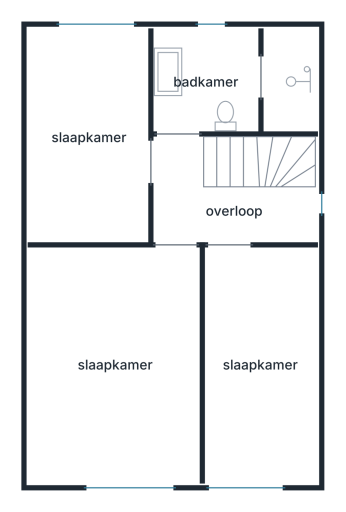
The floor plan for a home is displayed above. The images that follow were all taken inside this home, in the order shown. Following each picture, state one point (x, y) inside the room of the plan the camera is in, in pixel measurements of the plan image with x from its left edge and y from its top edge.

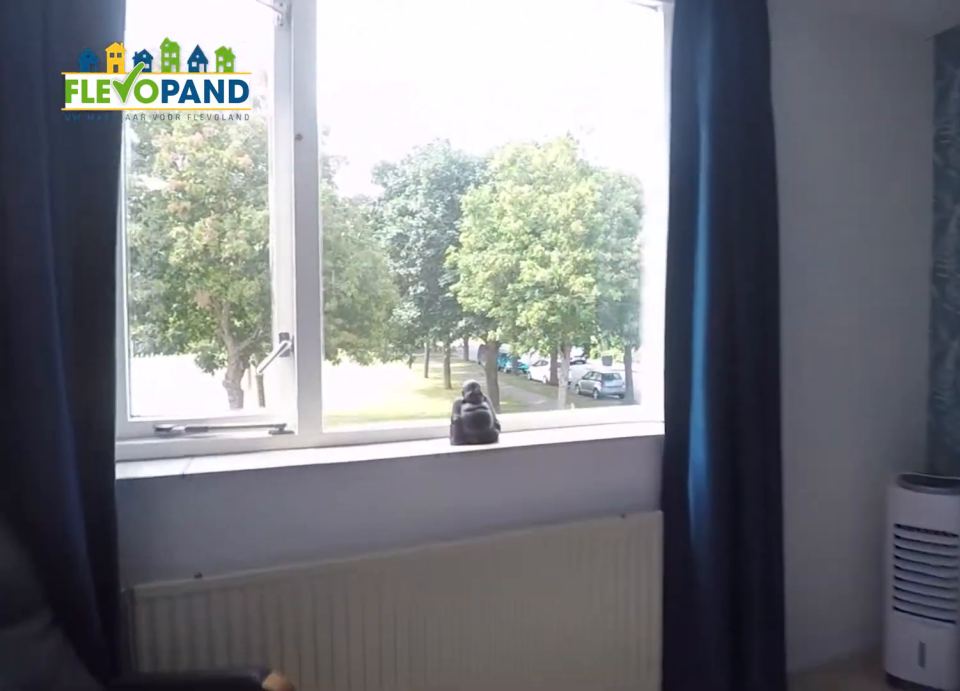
(120, 316)
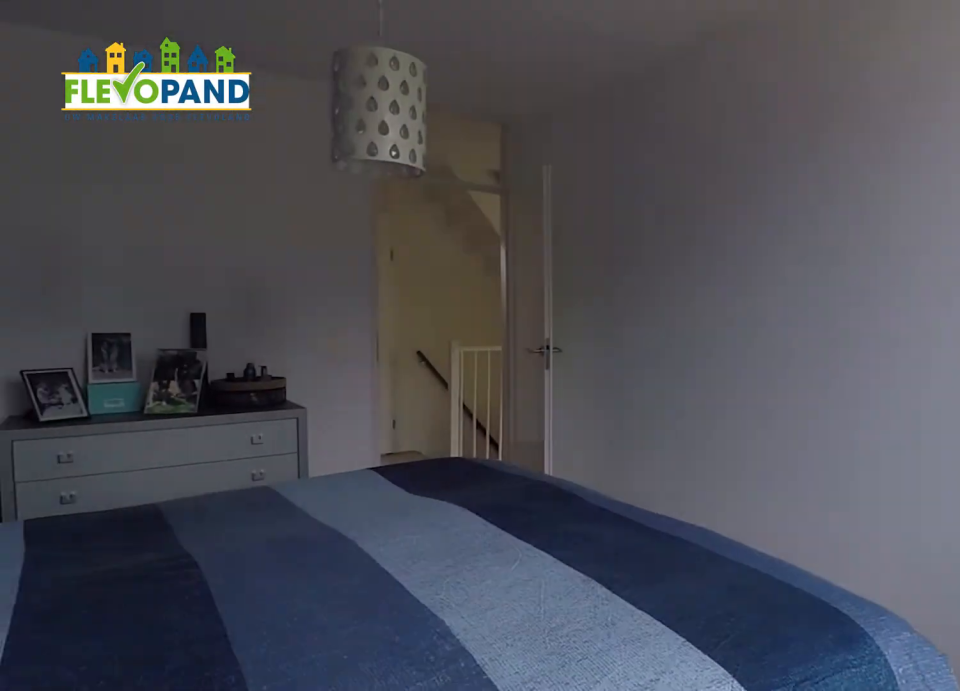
(120, 316)
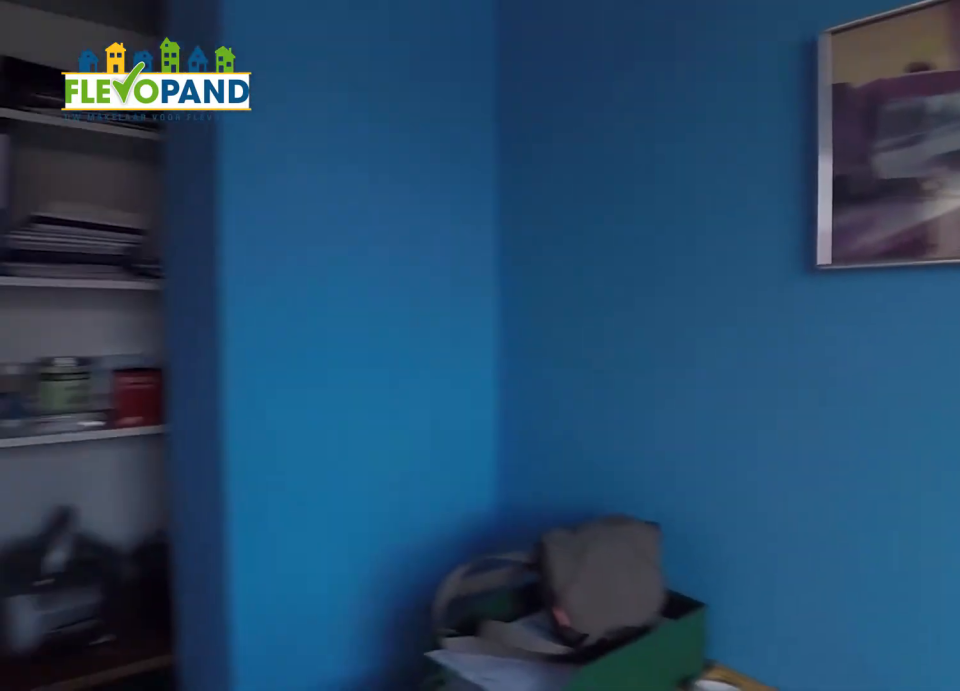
(88, 134)
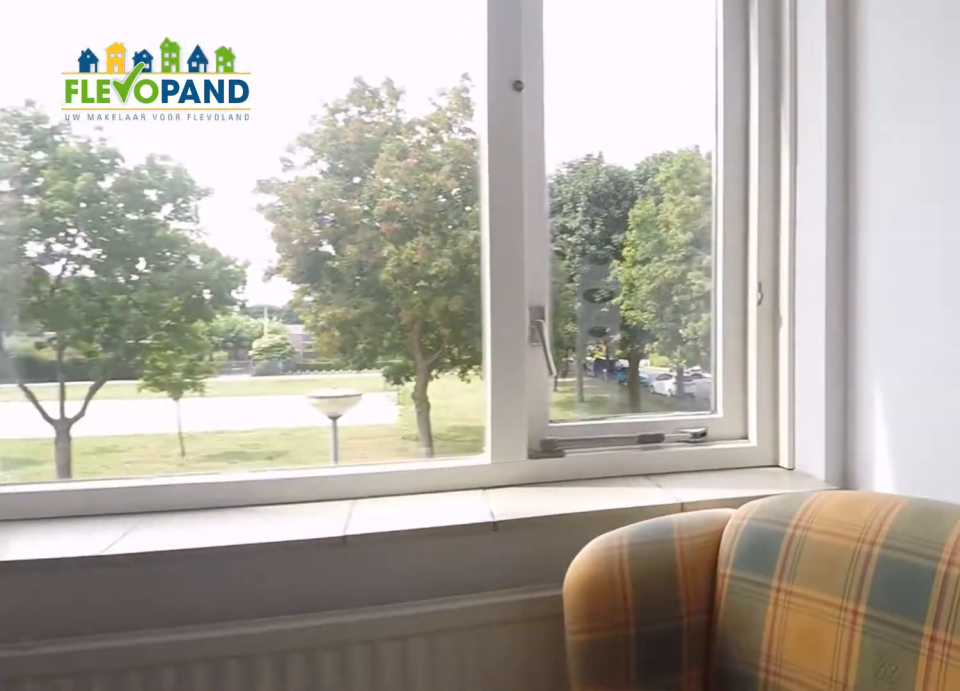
(260, 365)
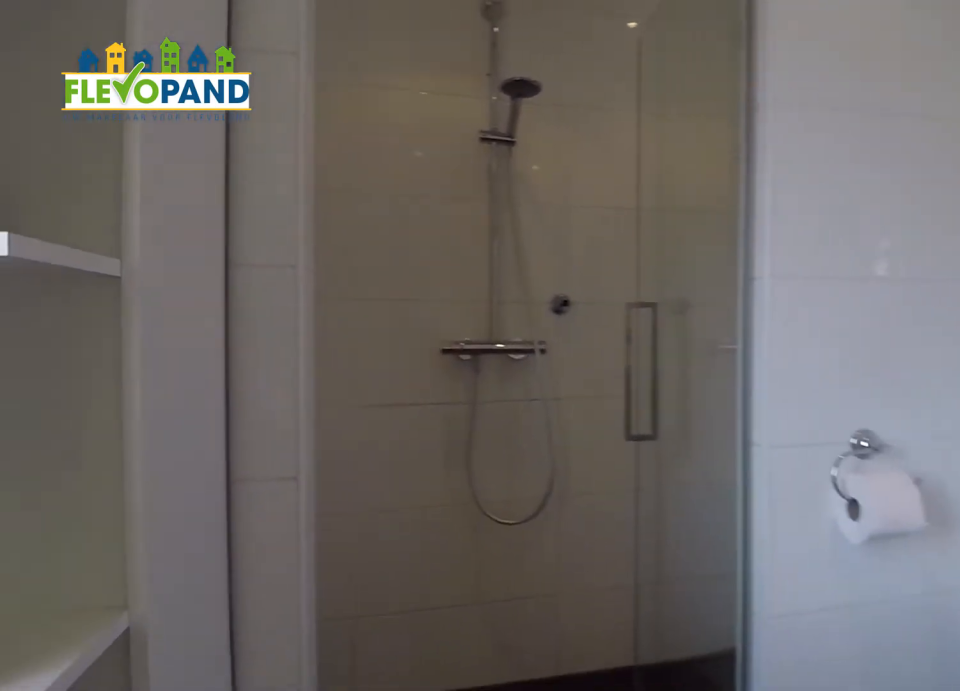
(167, 71)
